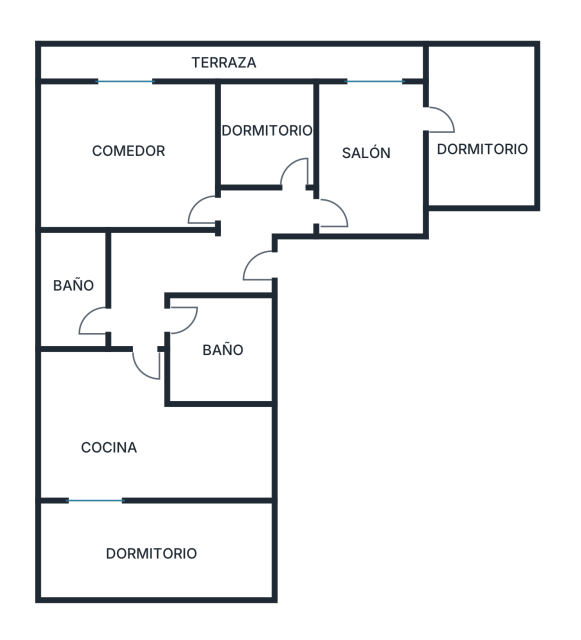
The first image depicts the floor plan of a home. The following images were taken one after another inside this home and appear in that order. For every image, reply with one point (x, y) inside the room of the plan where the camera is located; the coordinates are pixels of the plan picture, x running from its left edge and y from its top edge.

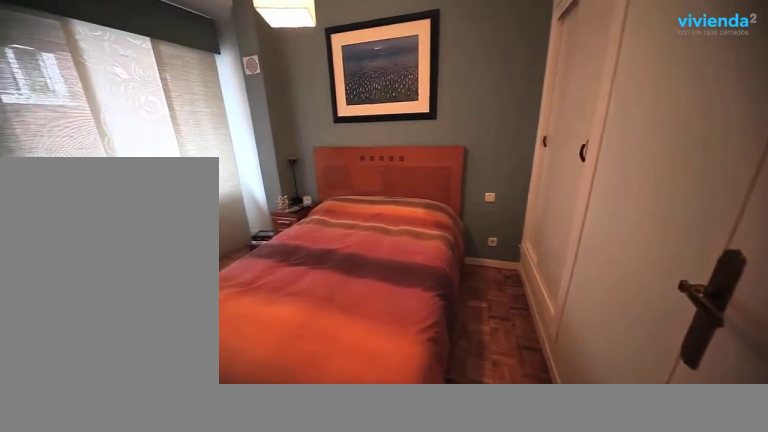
(476, 100)
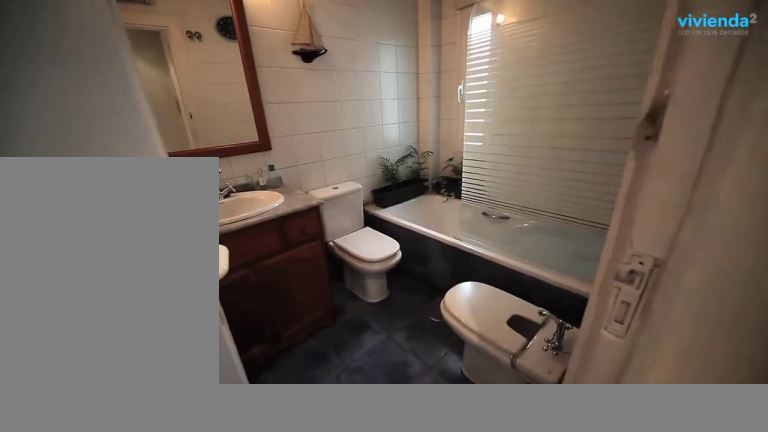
(240, 370)
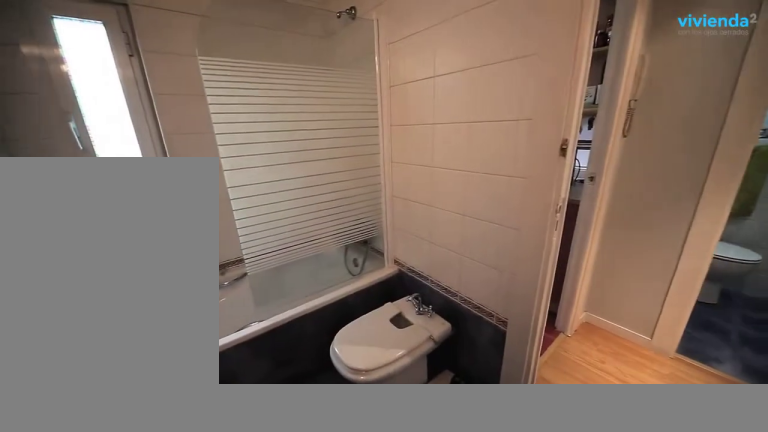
(245, 361)
